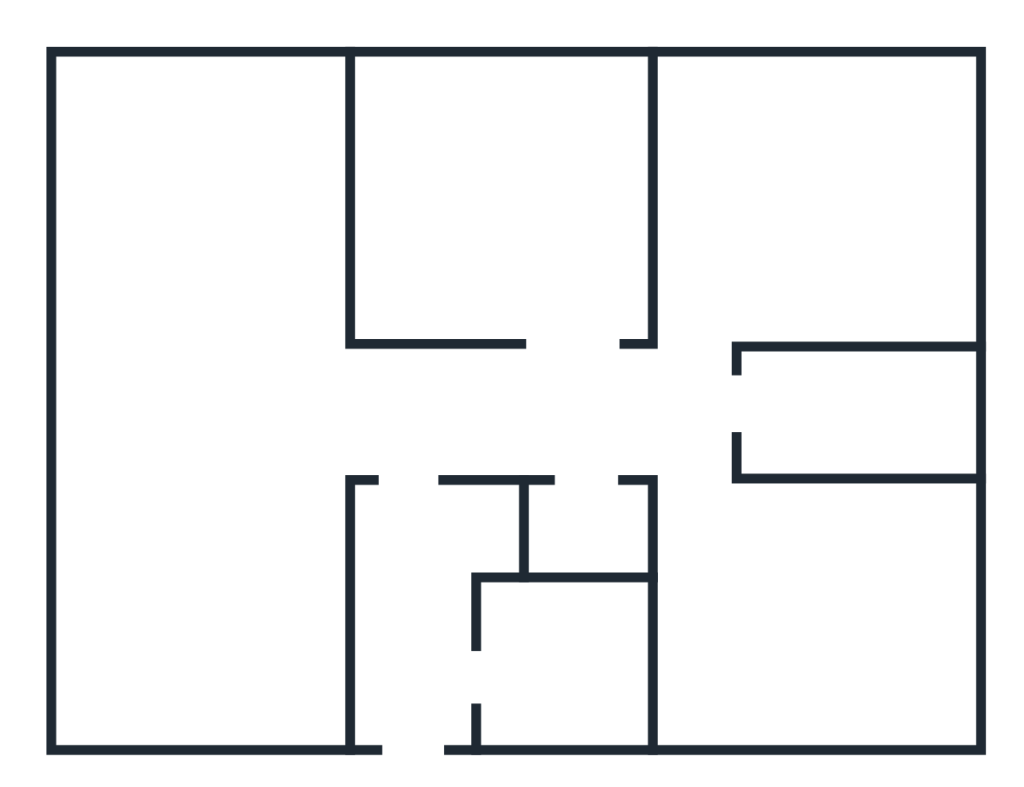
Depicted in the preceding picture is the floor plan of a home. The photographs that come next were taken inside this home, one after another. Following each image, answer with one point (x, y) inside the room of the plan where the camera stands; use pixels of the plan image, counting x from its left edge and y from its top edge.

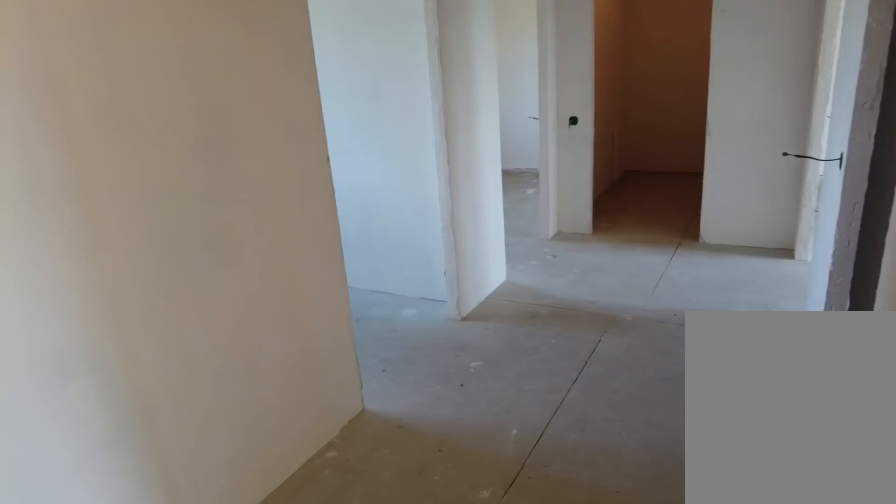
(414, 446)
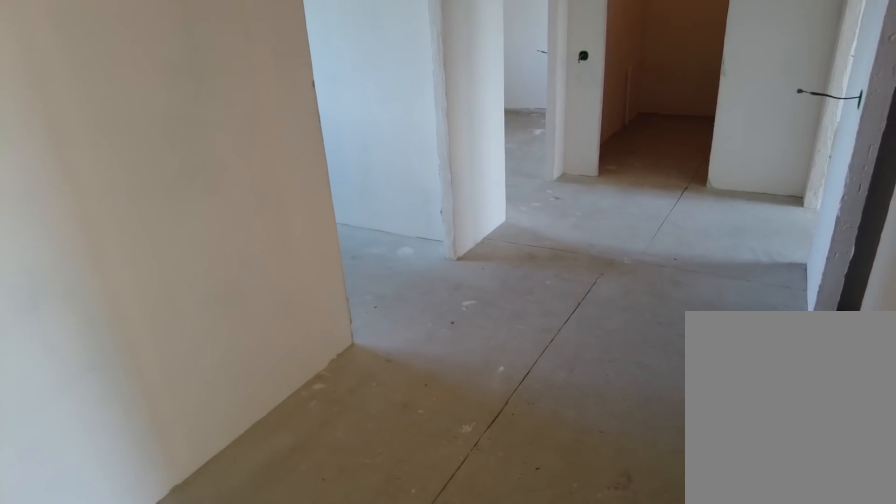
(414, 446)
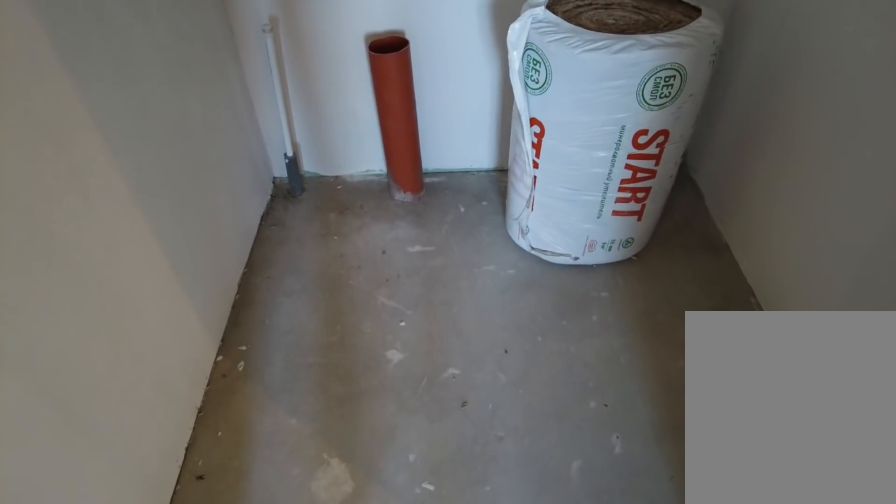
(601, 437)
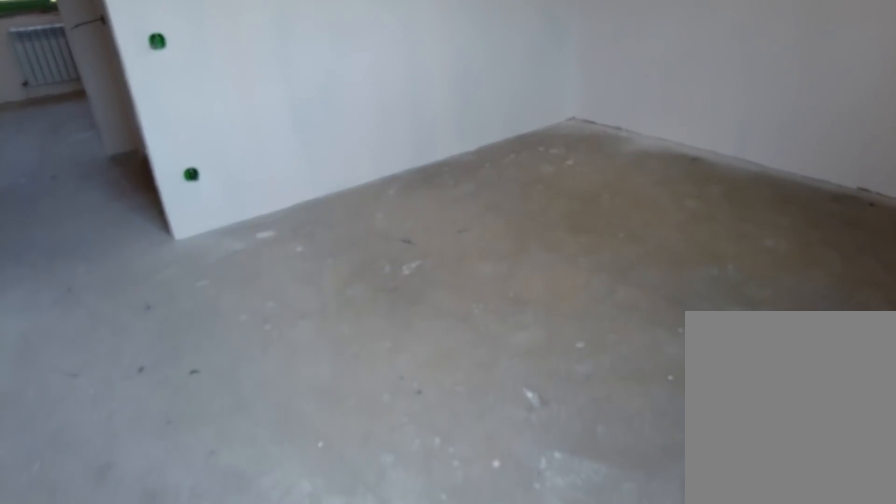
(747, 647)
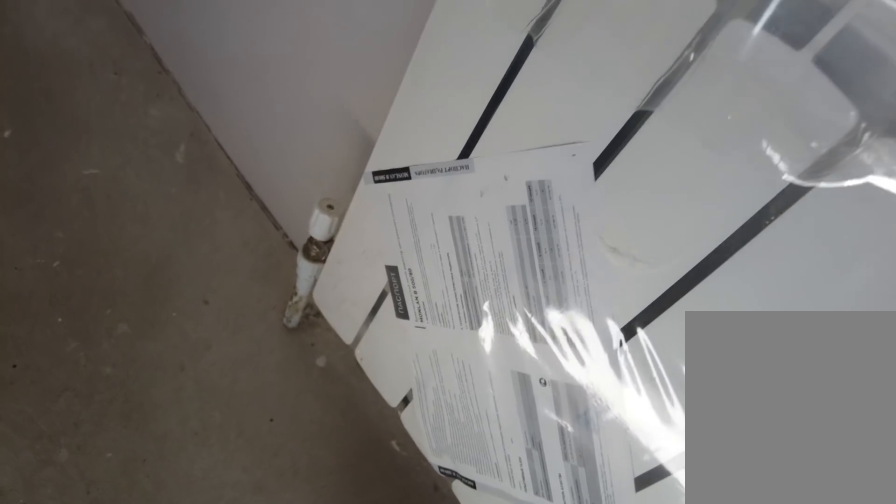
(747, 647)
